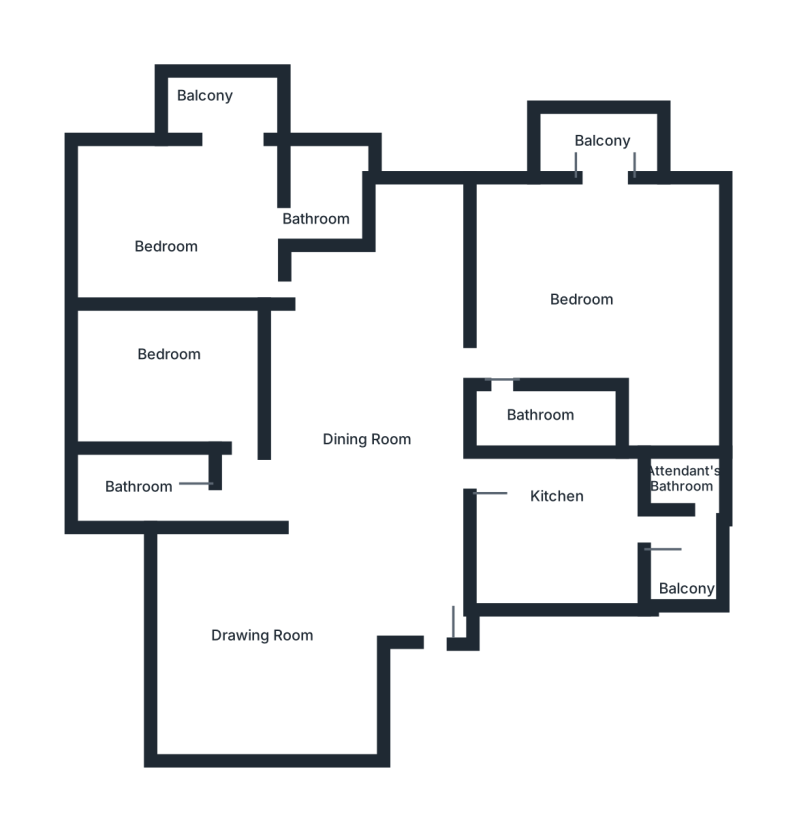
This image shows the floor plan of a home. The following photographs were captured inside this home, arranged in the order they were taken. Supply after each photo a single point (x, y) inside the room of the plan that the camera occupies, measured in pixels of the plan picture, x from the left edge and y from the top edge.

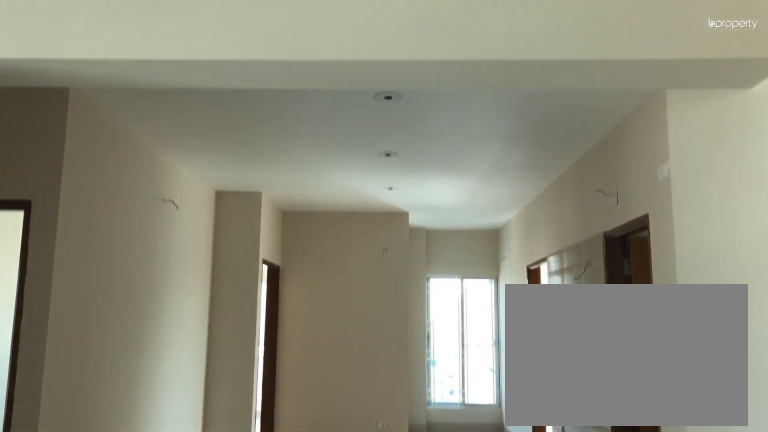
(349, 548)
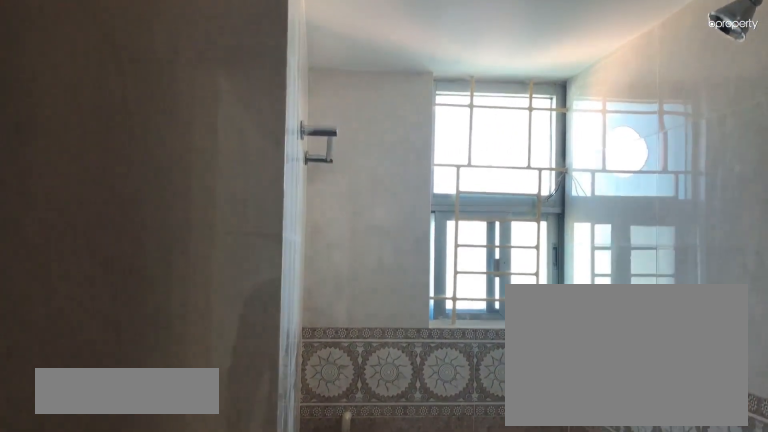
(176, 485)
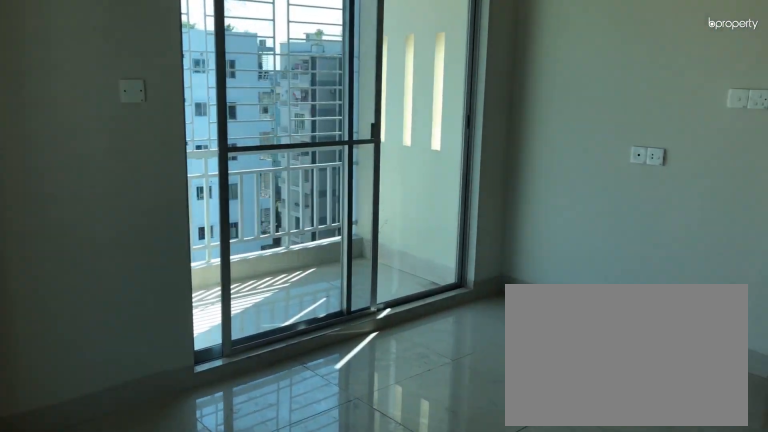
(191, 219)
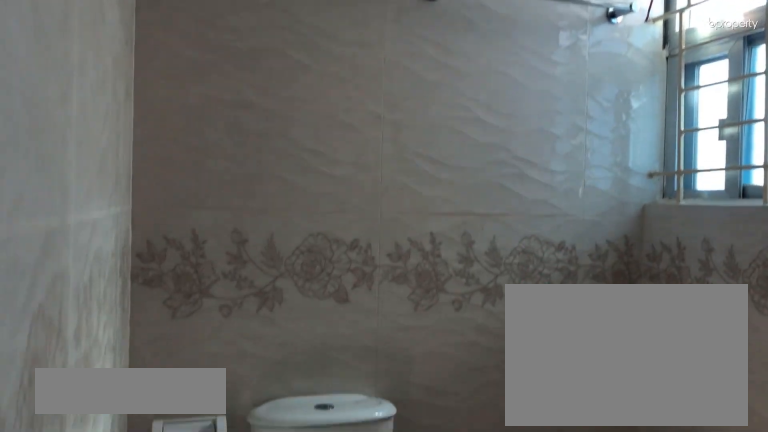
(328, 204)
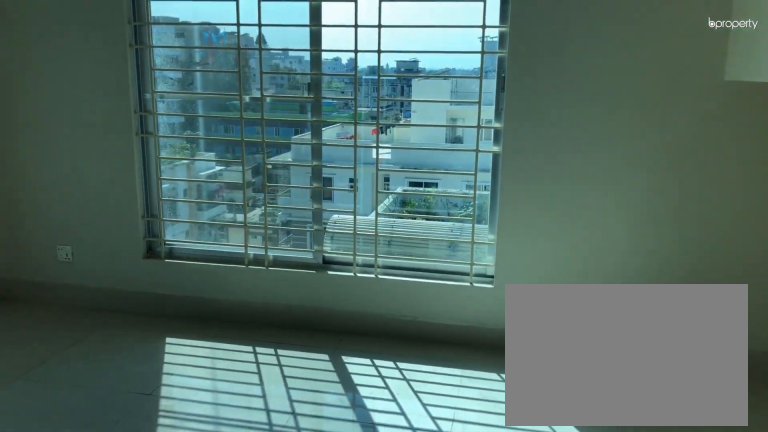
(598, 293)
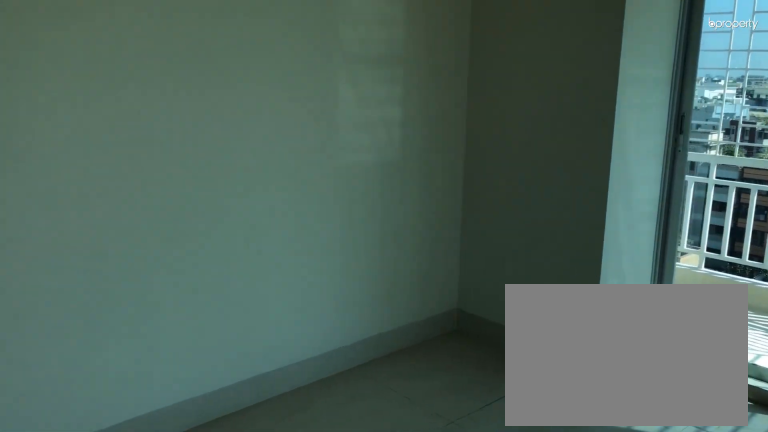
(598, 293)
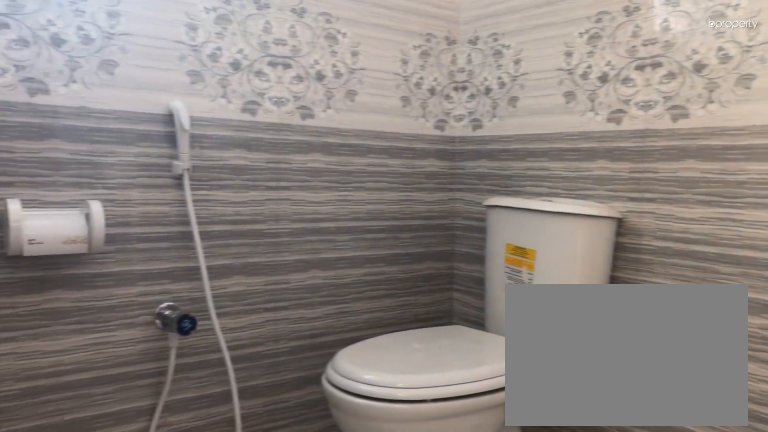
(544, 417)
